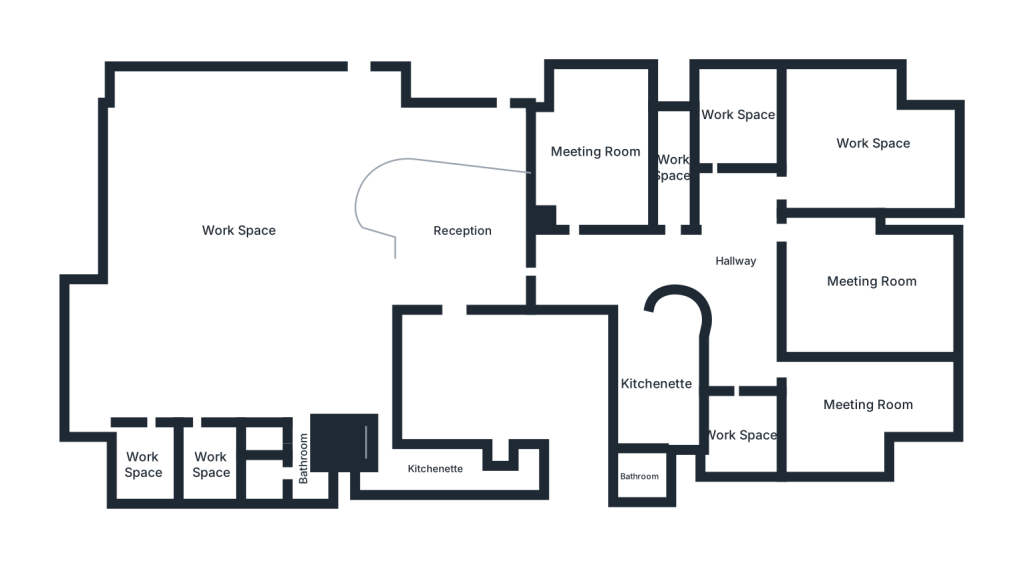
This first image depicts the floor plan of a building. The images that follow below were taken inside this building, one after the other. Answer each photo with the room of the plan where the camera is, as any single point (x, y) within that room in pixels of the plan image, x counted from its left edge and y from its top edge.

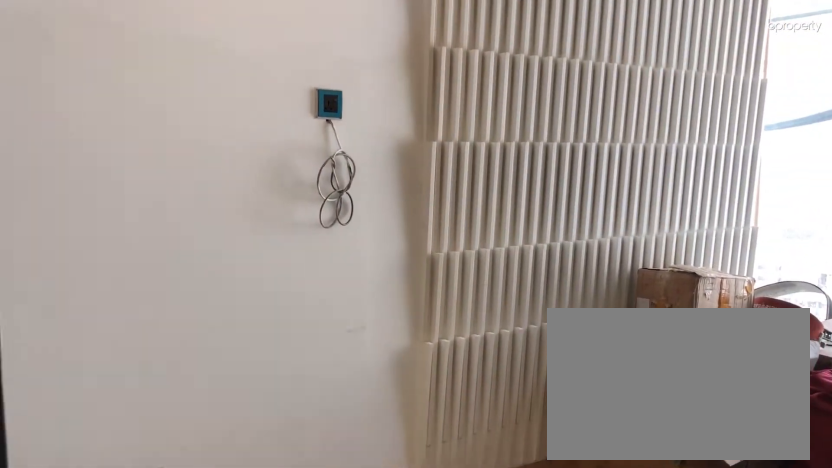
(739, 434)
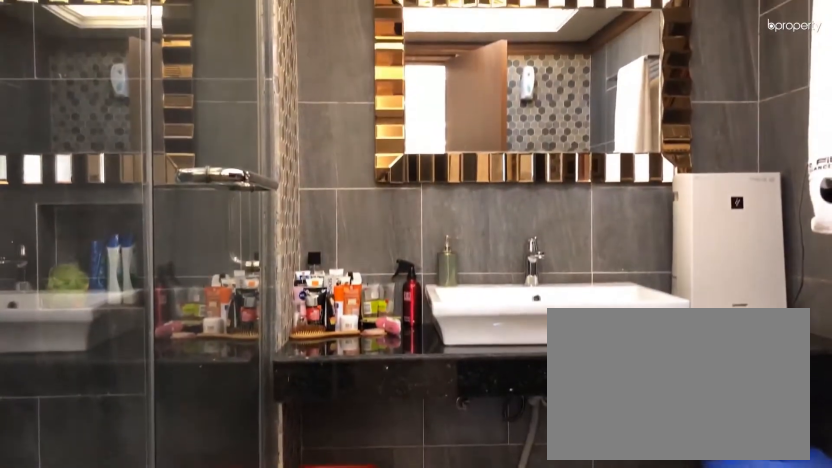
(642, 476)
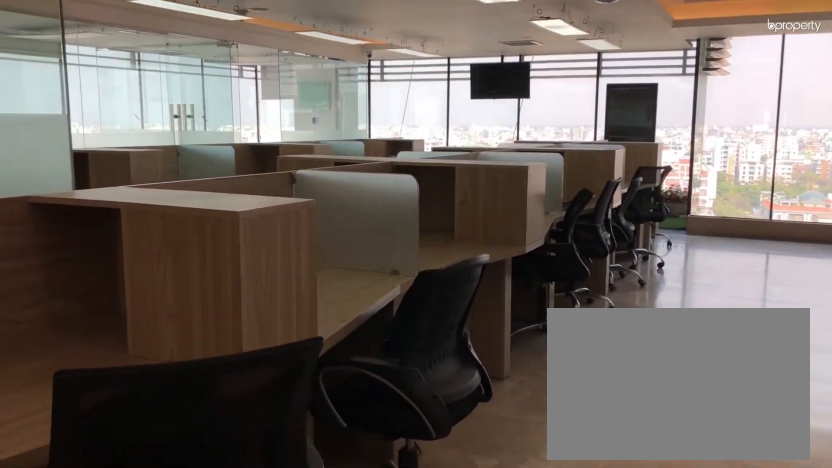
(238, 230)
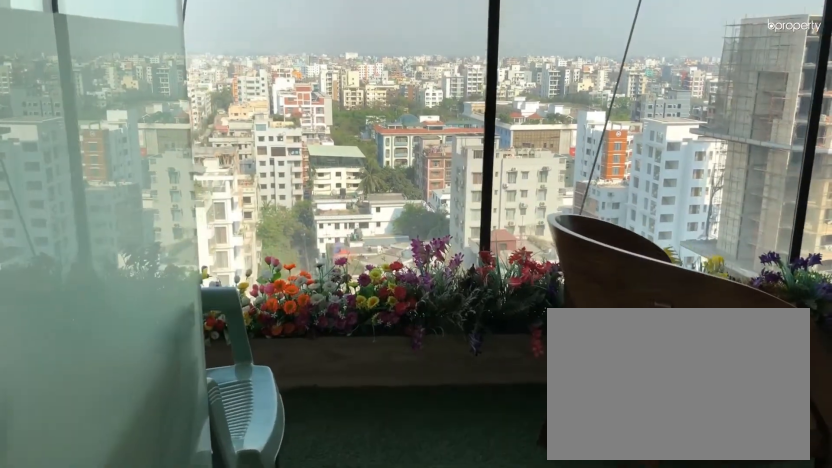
(238, 230)
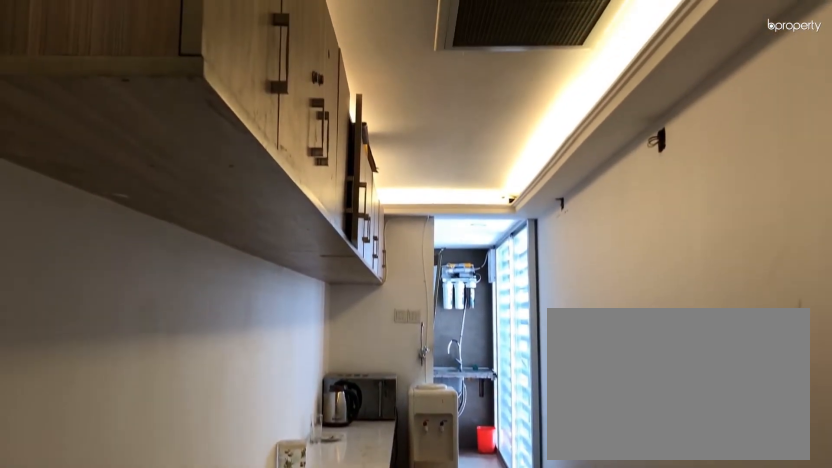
(434, 469)
